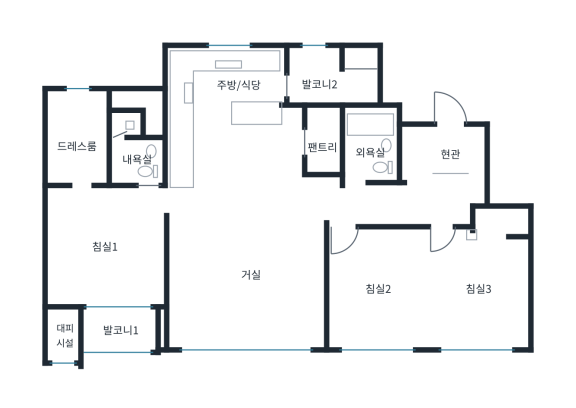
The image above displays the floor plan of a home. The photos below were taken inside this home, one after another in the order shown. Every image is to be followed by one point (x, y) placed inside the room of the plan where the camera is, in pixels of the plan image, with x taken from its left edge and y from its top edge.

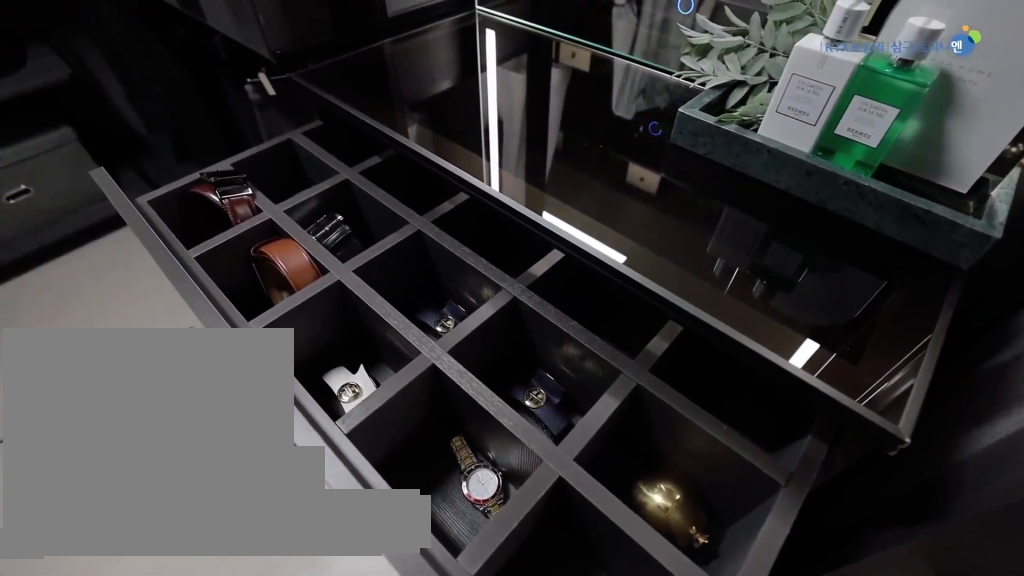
(75, 139)
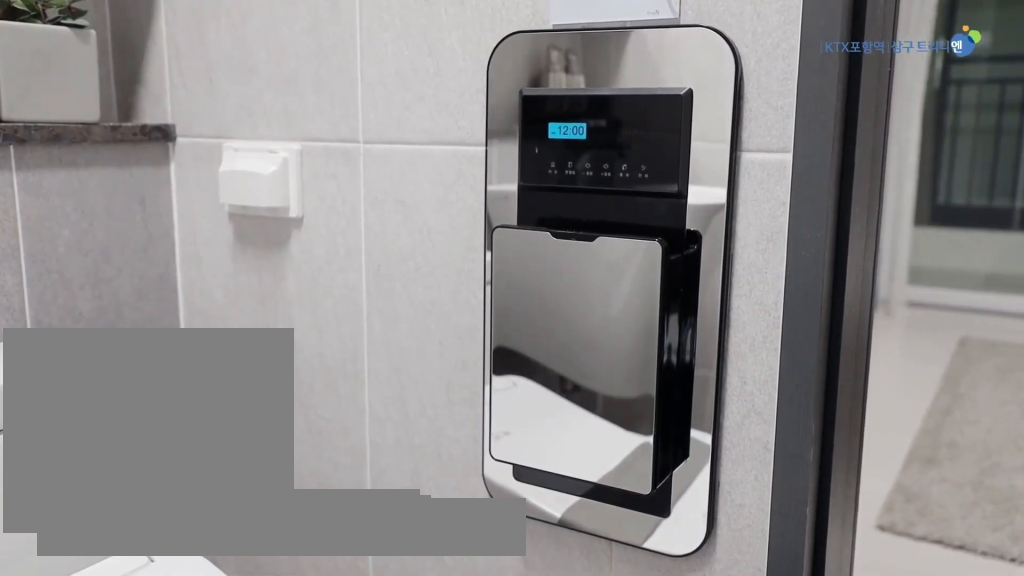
(132, 148)
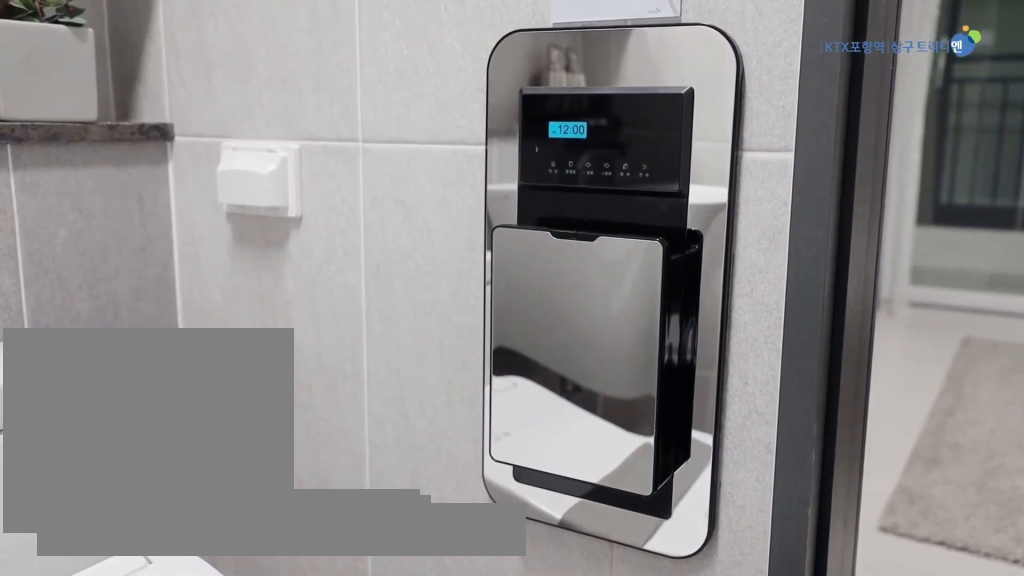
(132, 148)
